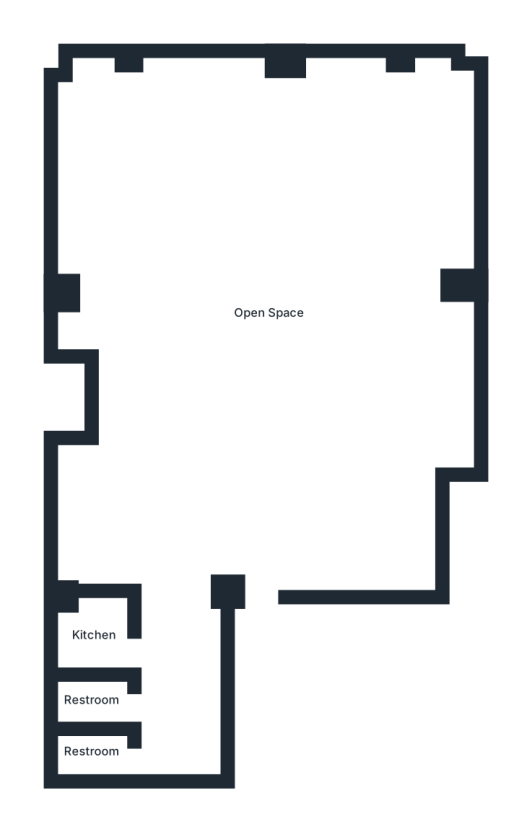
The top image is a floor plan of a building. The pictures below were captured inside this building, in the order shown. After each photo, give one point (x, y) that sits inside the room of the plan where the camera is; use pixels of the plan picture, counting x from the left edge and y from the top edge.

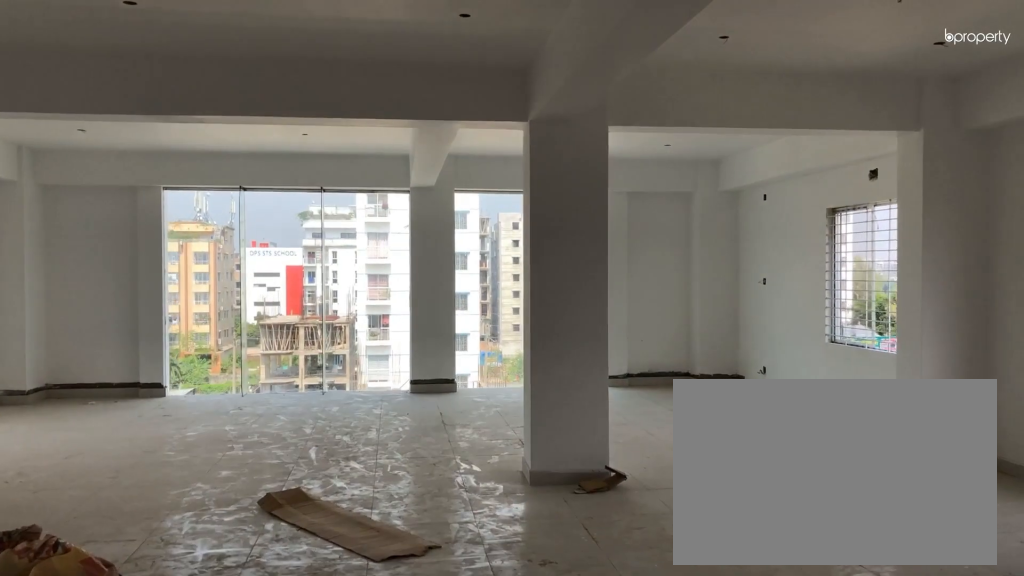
(262, 545)
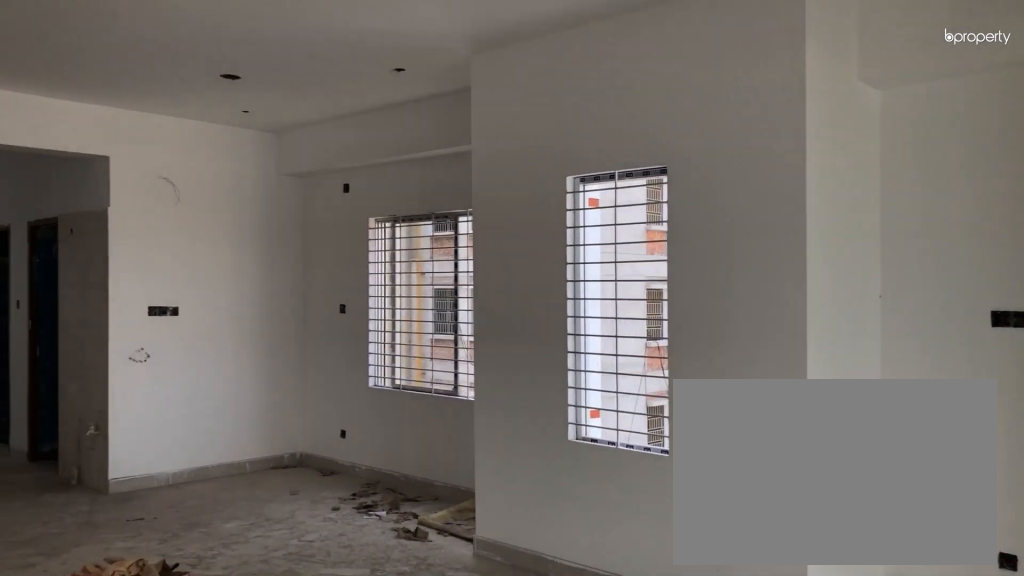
(268, 316)
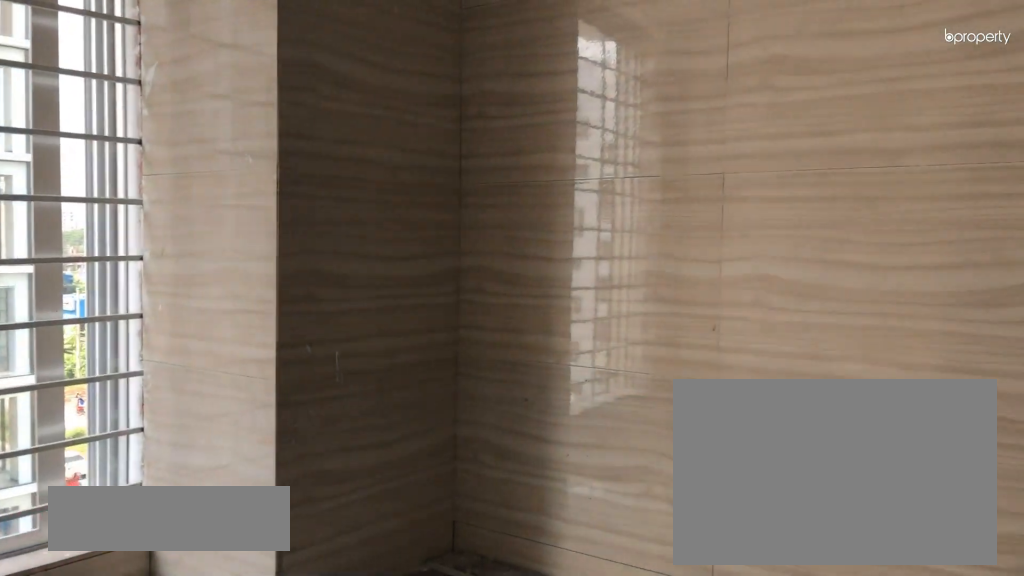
(91, 637)
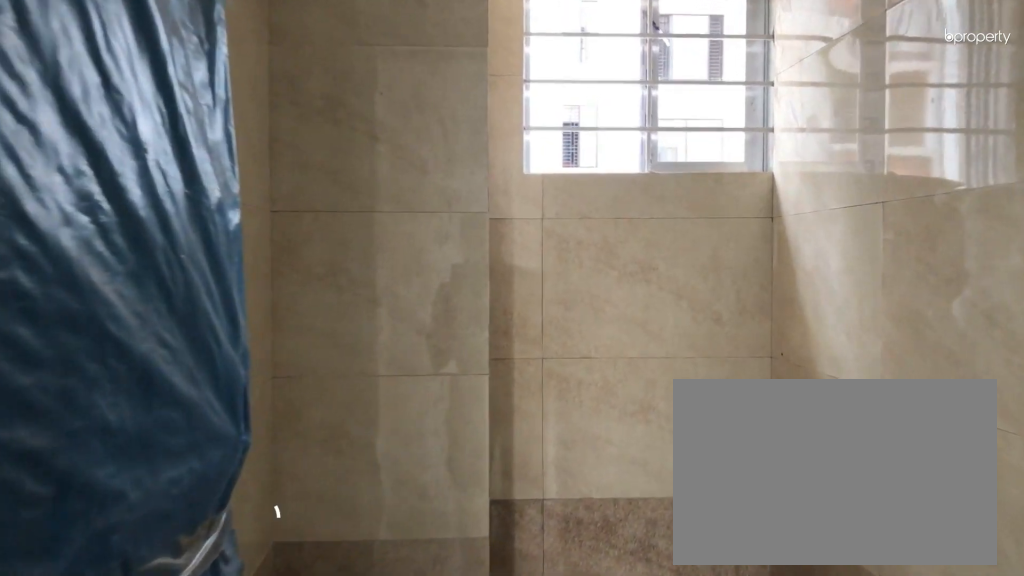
(92, 752)
